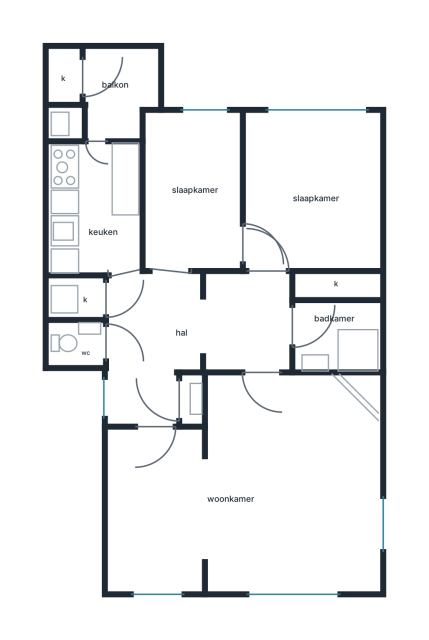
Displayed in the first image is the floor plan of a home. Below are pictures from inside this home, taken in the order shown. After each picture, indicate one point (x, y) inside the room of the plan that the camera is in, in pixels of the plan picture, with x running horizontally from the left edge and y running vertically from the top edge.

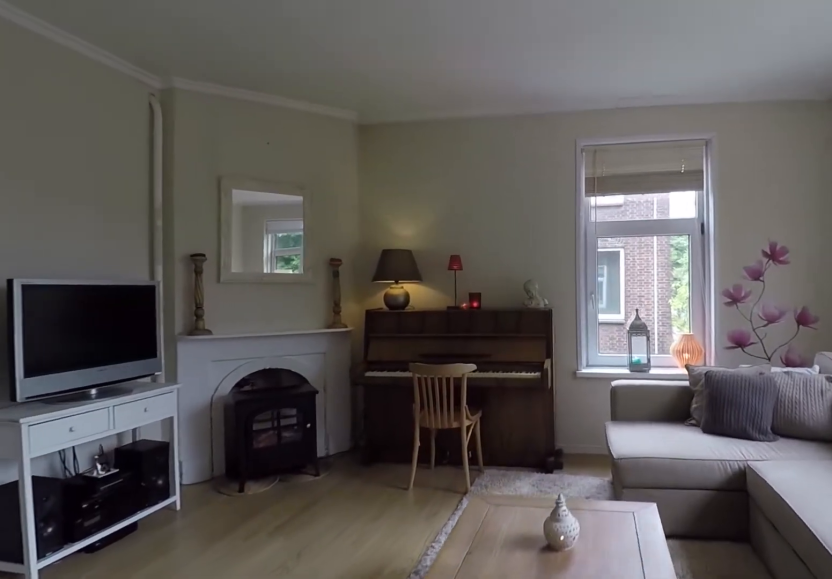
(252, 489)
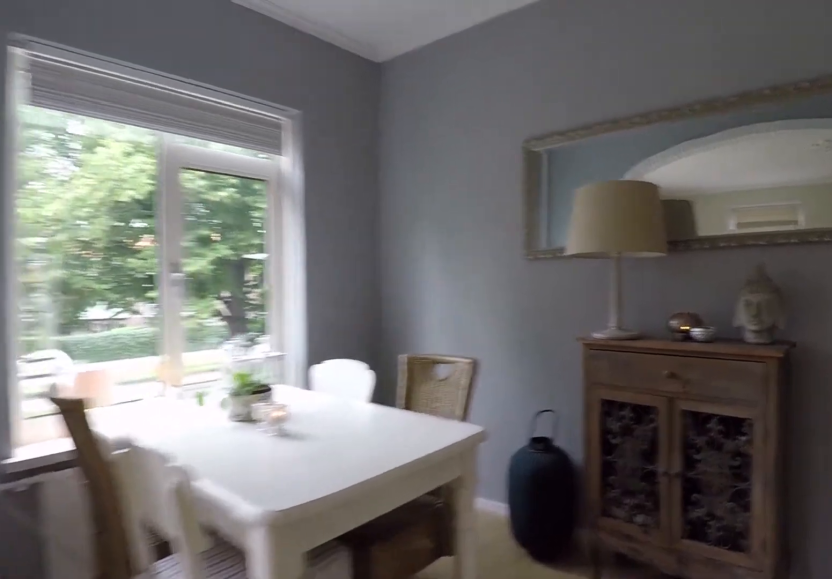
(252, 489)
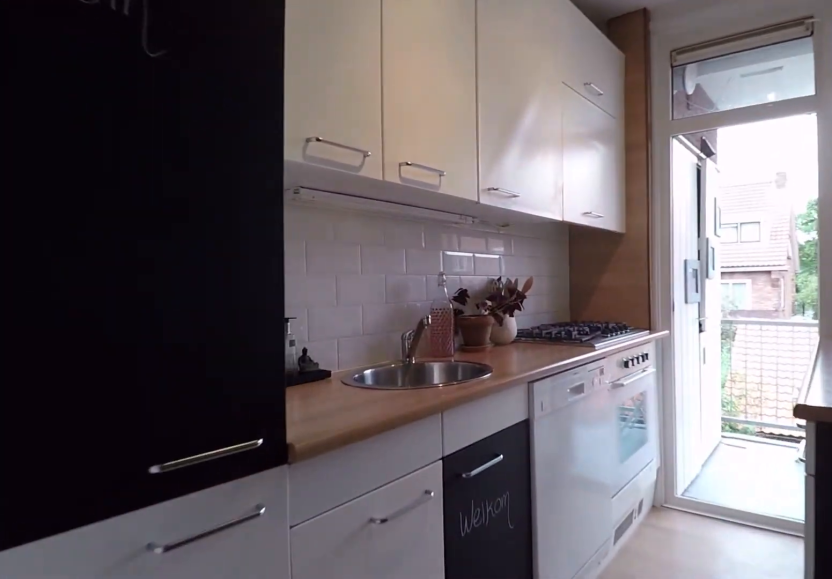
(95, 207)
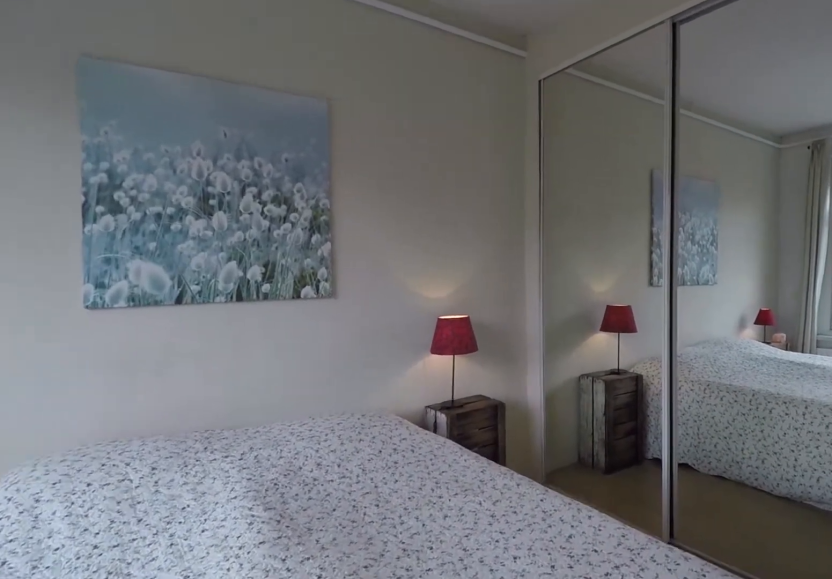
(310, 191)
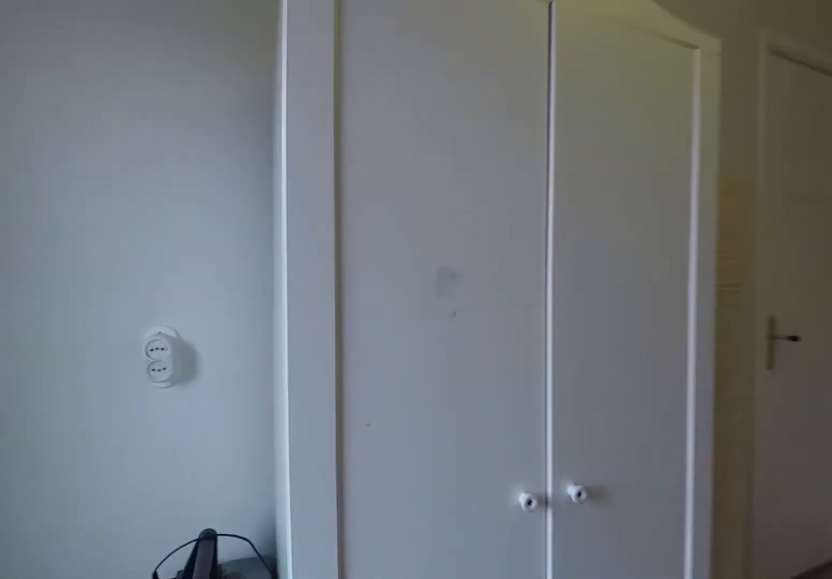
(192, 192)
